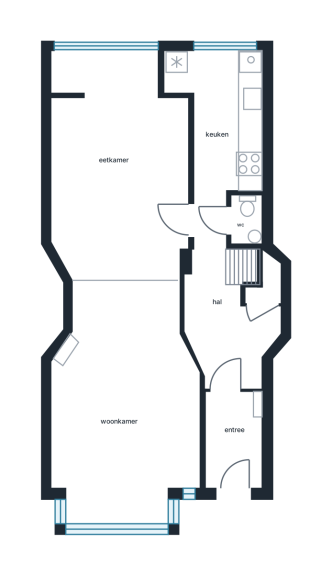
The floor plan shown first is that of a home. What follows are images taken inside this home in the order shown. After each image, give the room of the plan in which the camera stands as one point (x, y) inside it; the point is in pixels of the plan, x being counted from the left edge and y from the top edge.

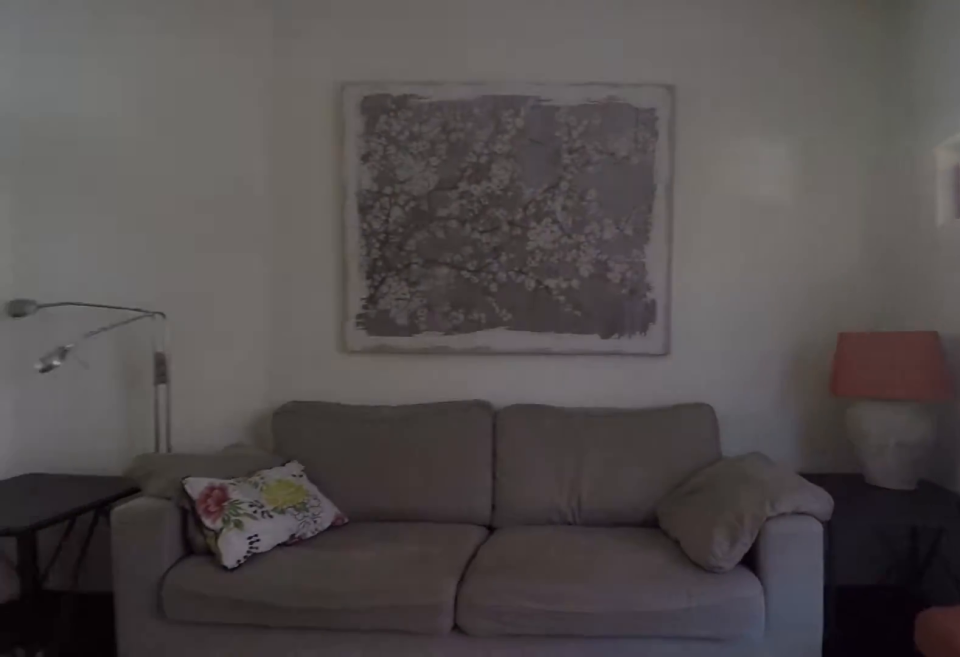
(129, 318)
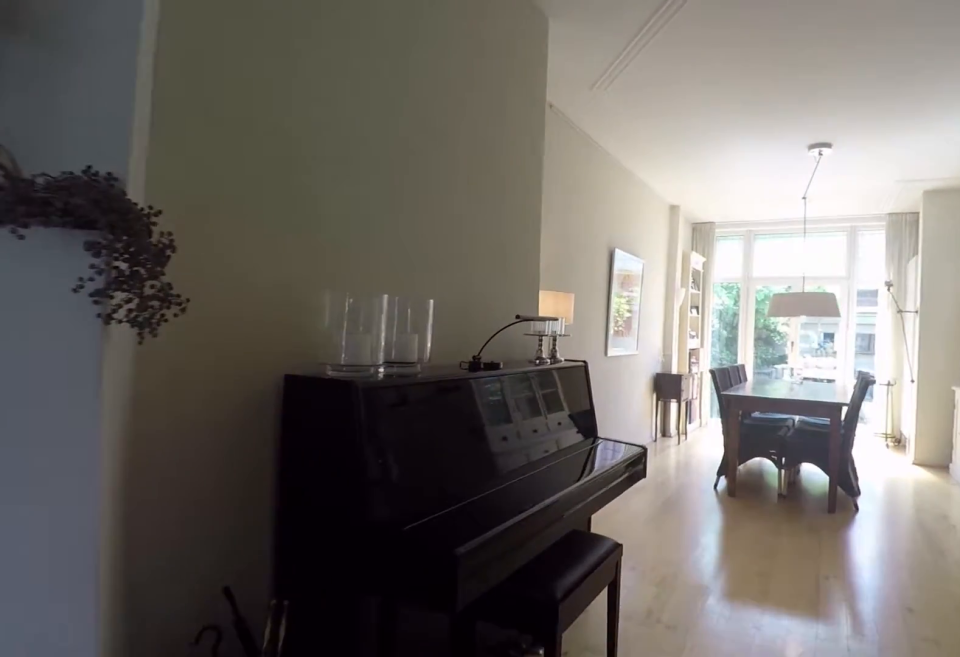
(129, 318)
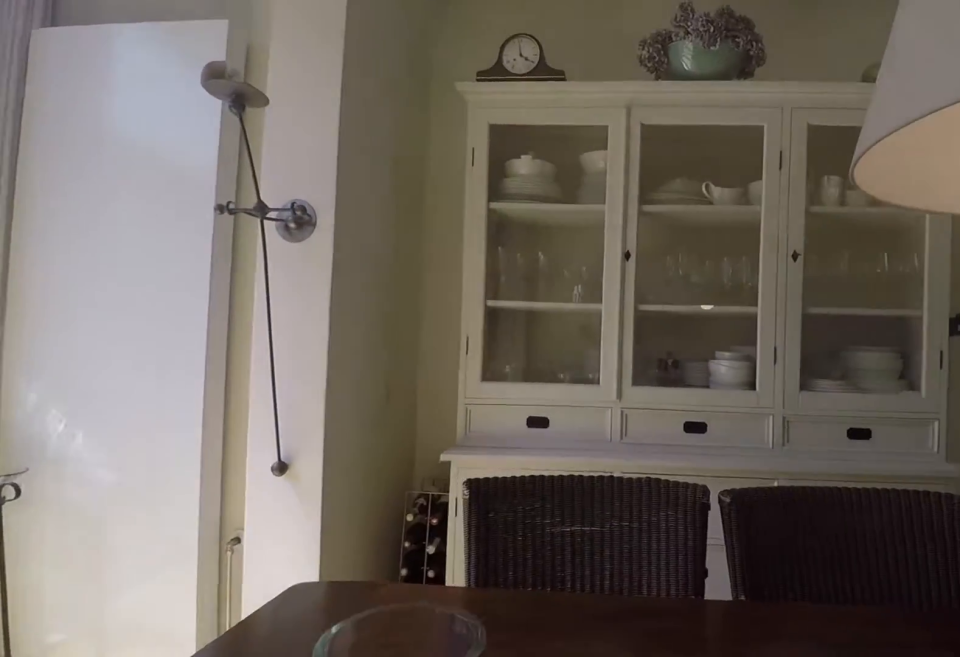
(117, 169)
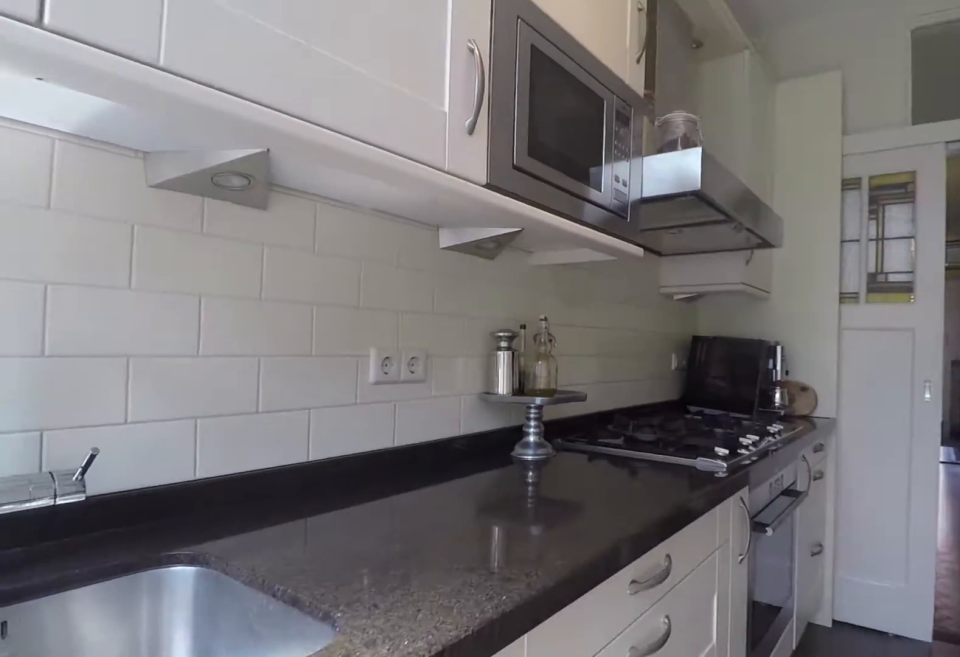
(234, 119)
